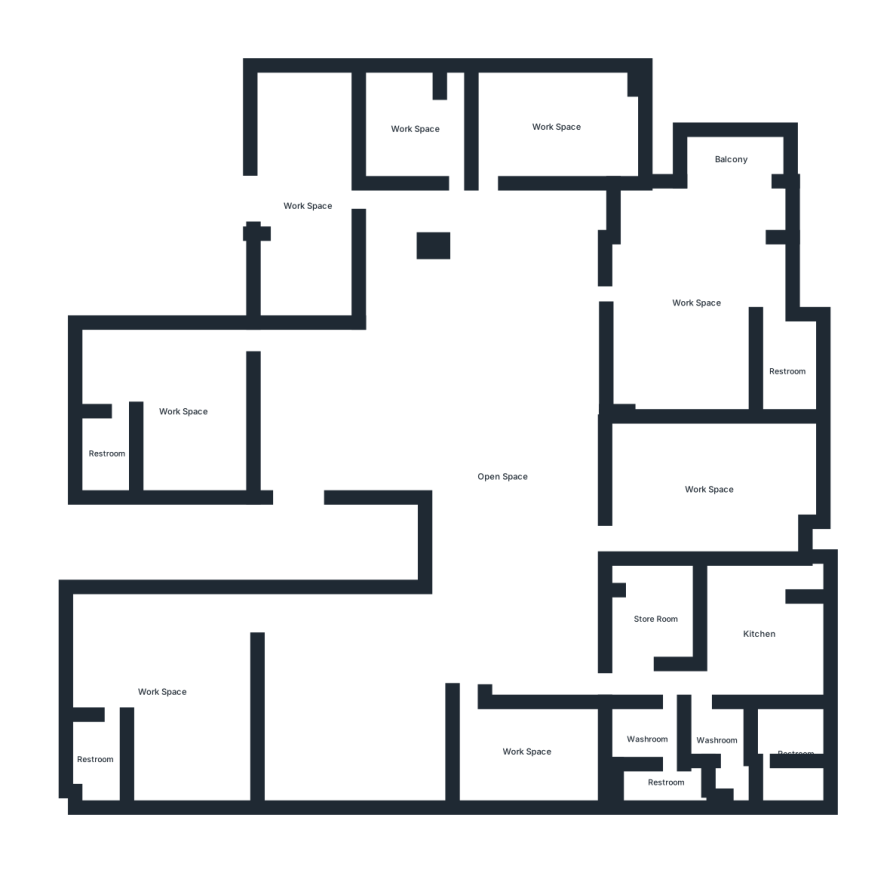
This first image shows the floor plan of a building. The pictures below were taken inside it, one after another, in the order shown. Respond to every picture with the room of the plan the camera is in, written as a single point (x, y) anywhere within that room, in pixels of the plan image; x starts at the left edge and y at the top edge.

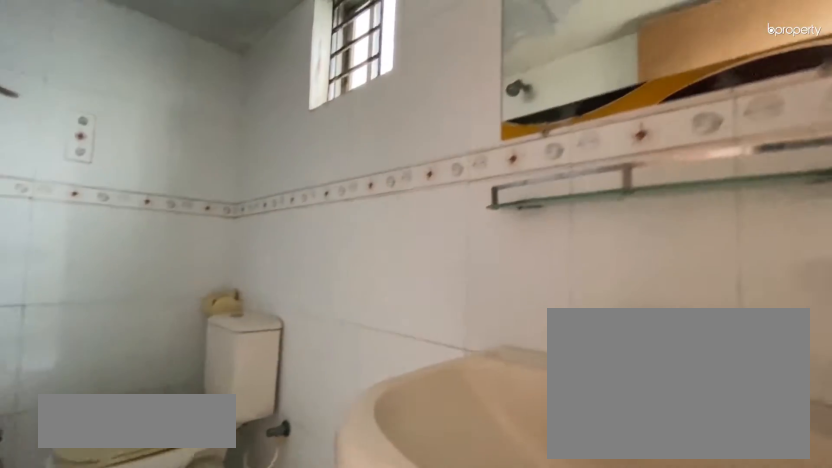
(112, 454)
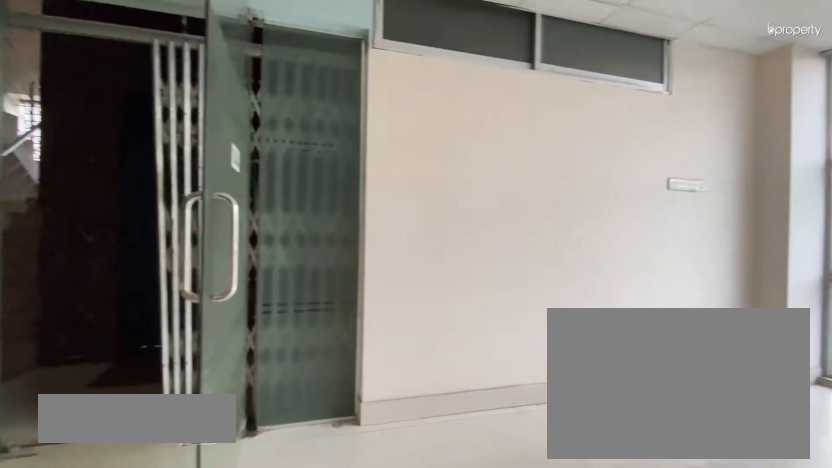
(306, 202)
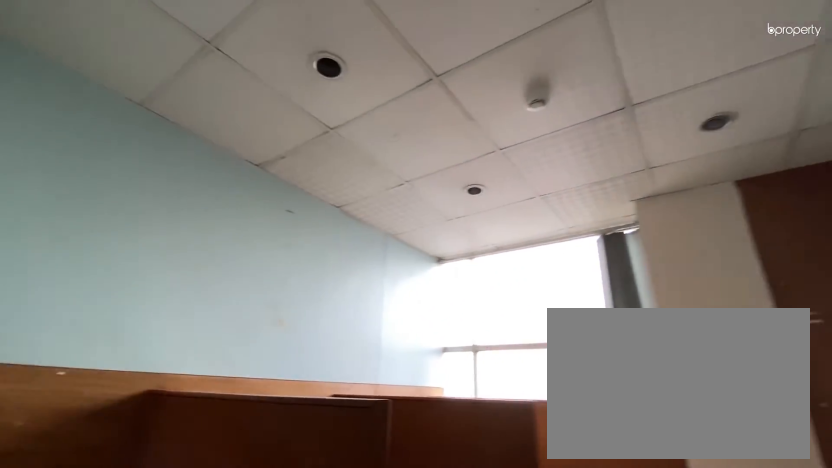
(412, 127)
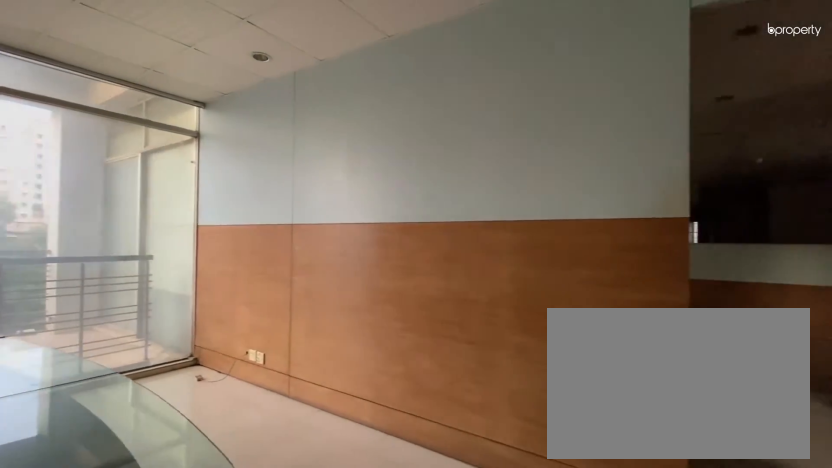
(561, 124)
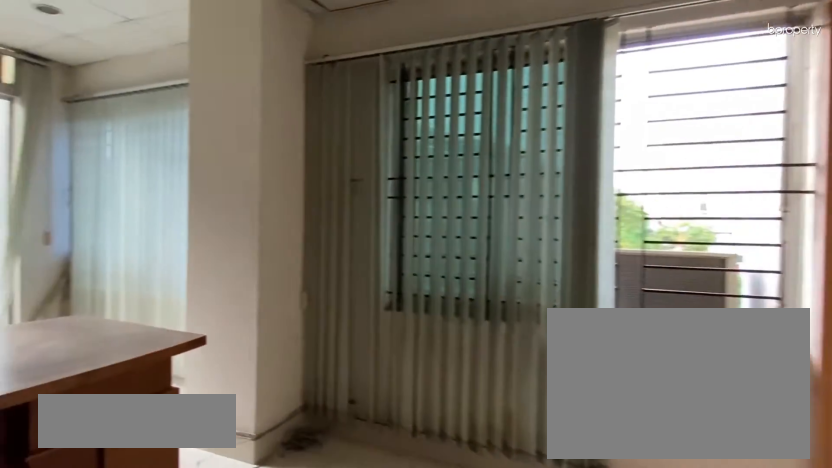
(700, 300)
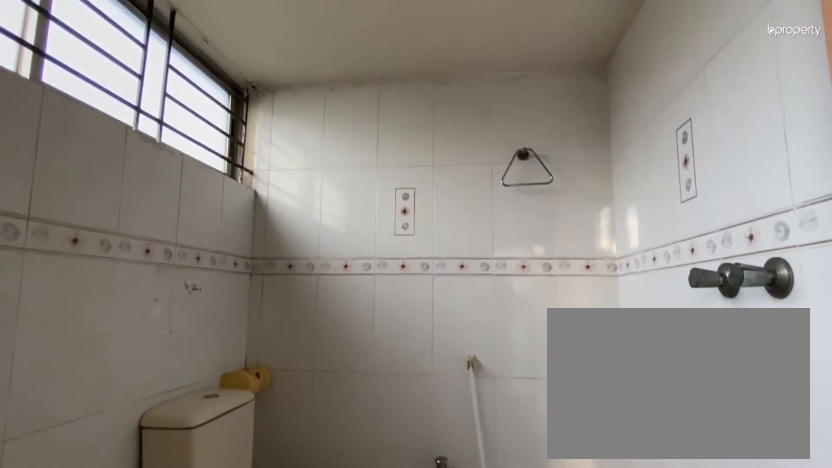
(786, 370)
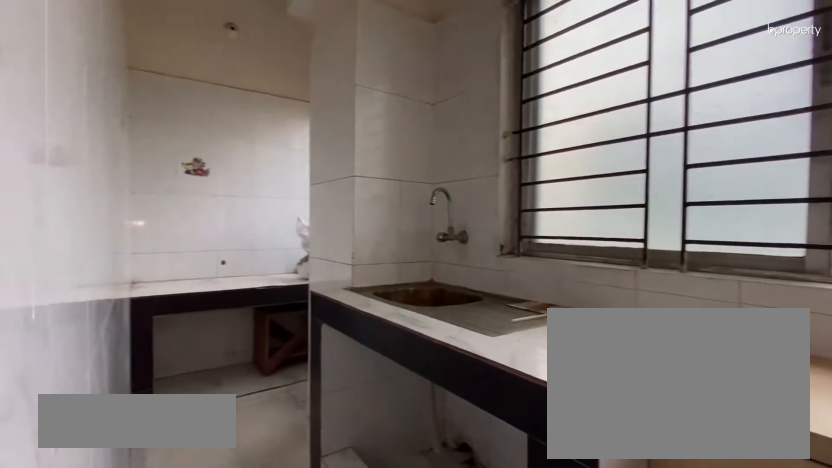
(761, 637)
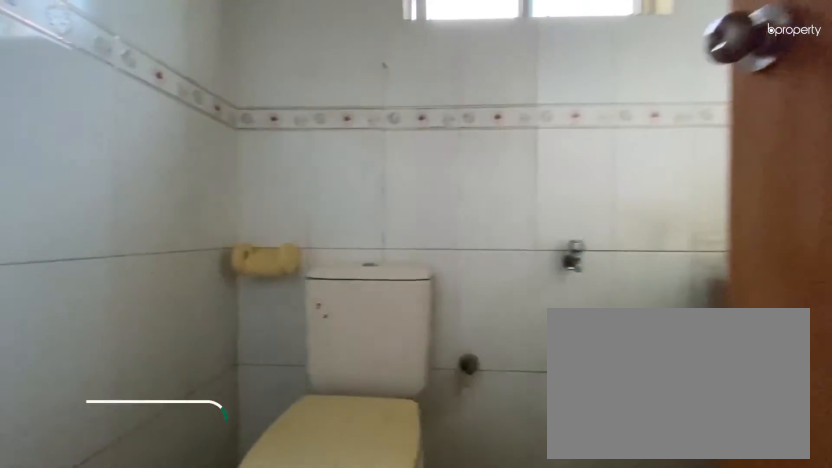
(788, 746)
